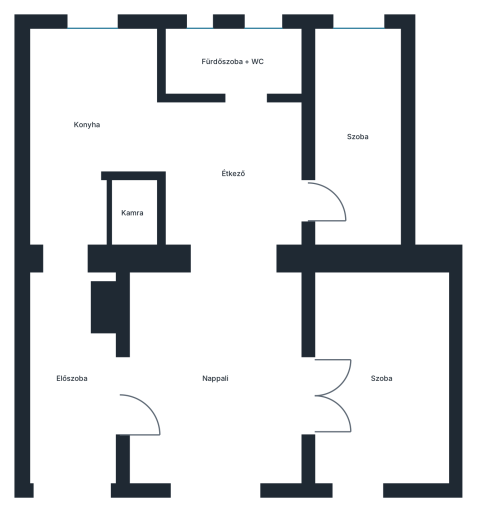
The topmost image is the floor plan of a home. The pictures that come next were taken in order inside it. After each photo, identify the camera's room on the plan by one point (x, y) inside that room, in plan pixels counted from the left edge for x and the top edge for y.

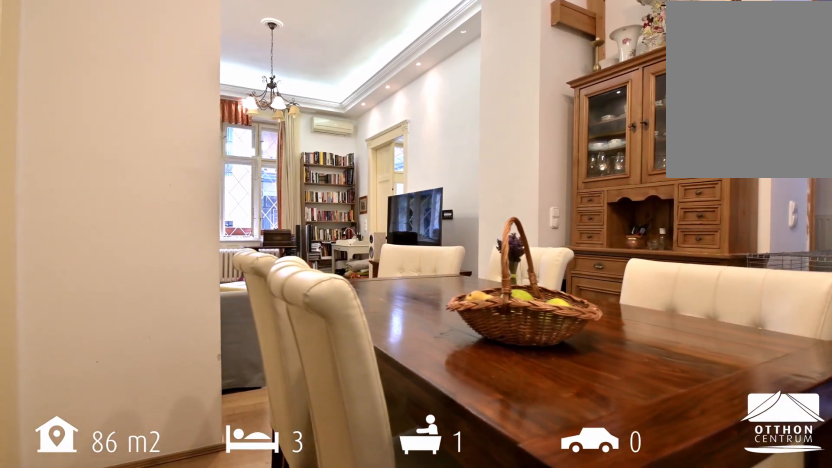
(236, 170)
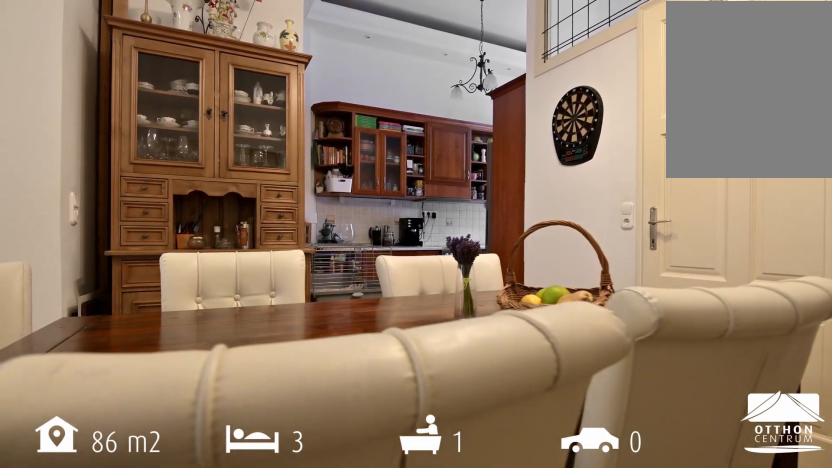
(236, 170)
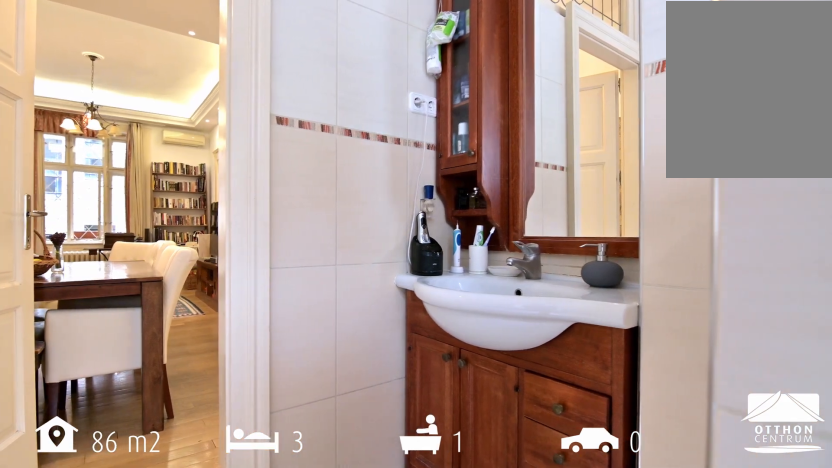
(236, 64)
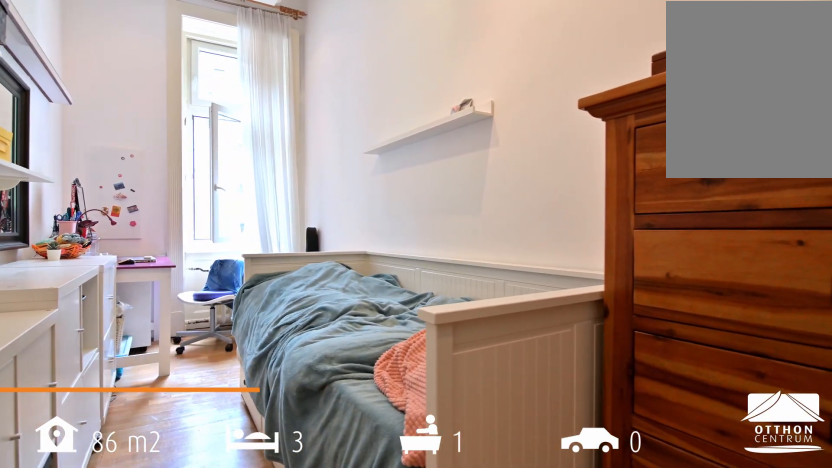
(366, 141)
